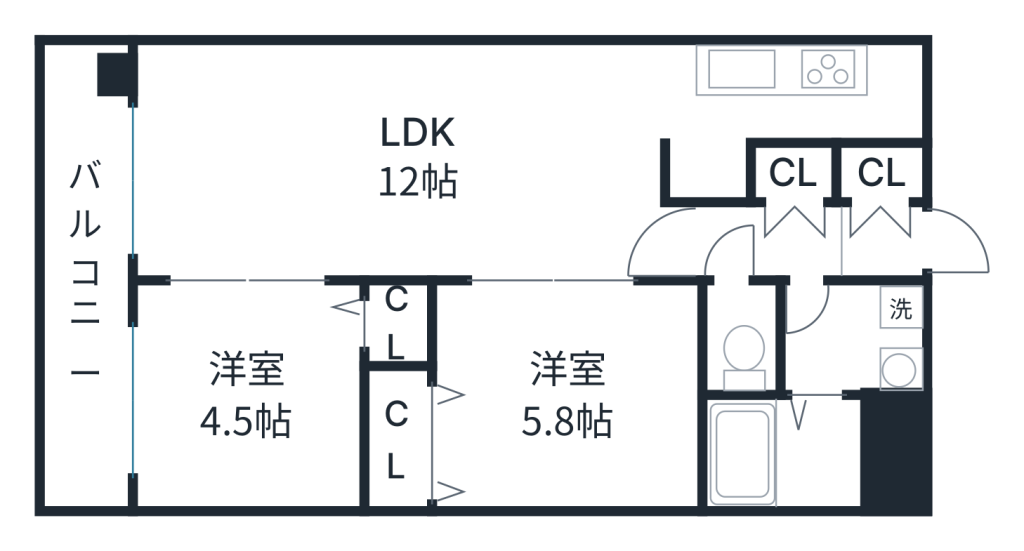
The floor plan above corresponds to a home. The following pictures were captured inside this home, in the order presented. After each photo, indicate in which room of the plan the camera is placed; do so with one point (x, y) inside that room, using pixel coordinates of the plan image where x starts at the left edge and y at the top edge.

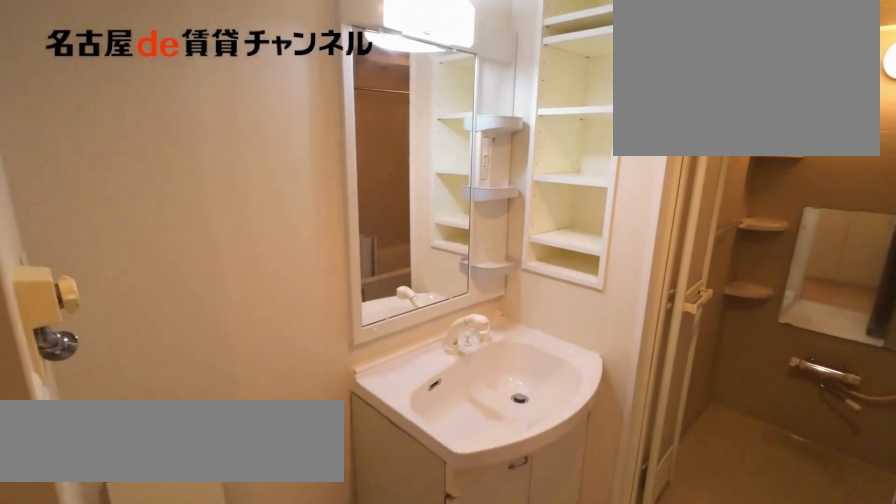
(854, 338)
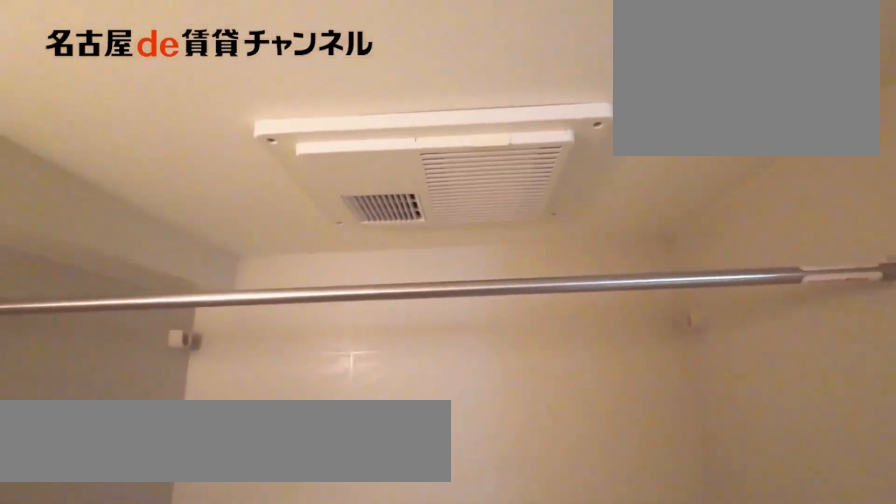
(780, 450)
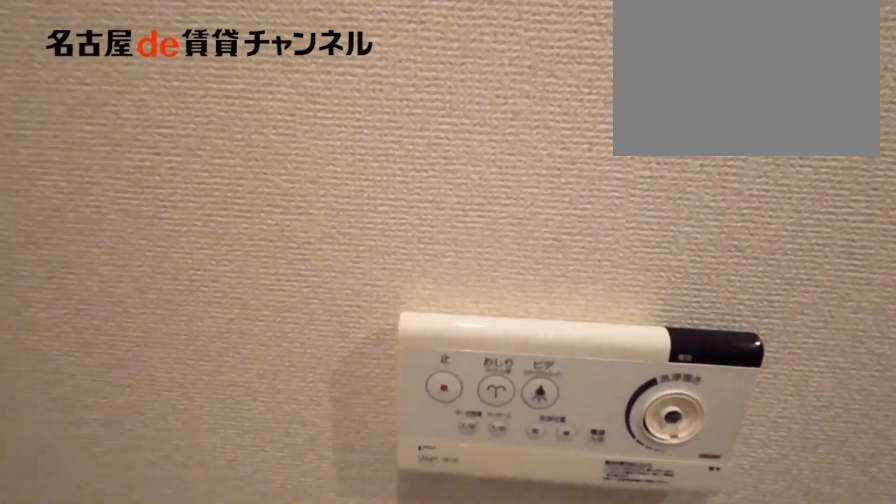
(741, 337)
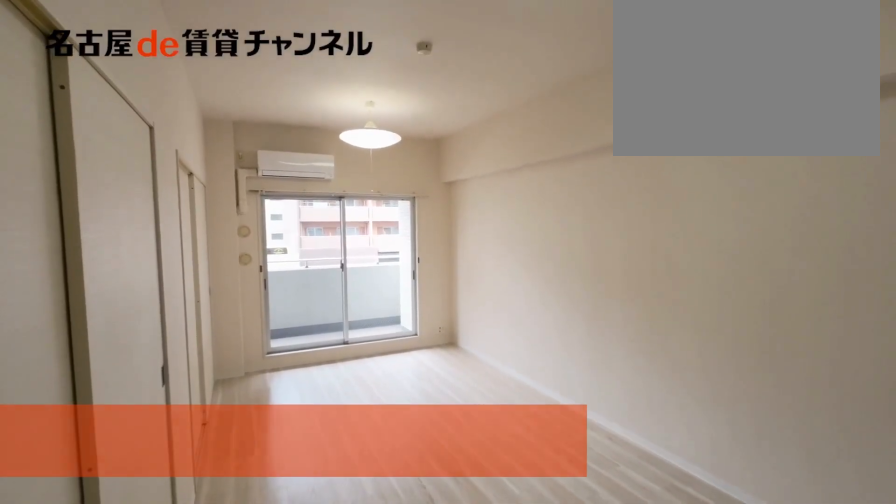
(412, 160)
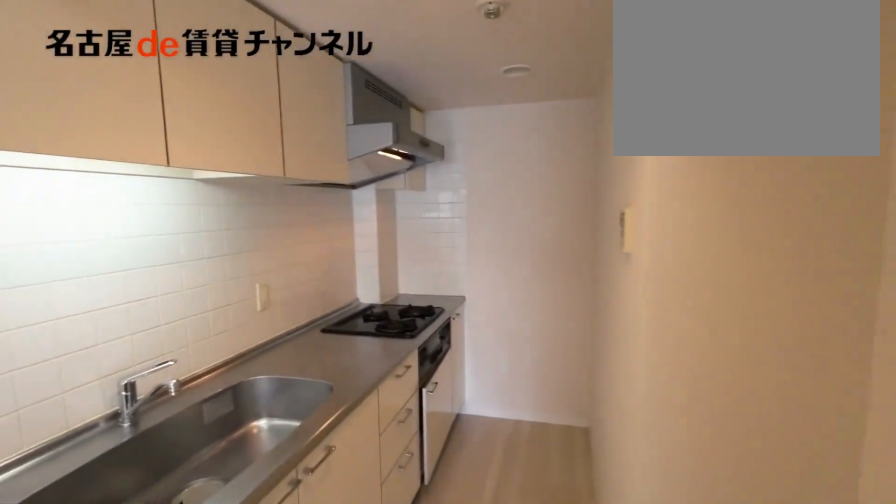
(412, 160)
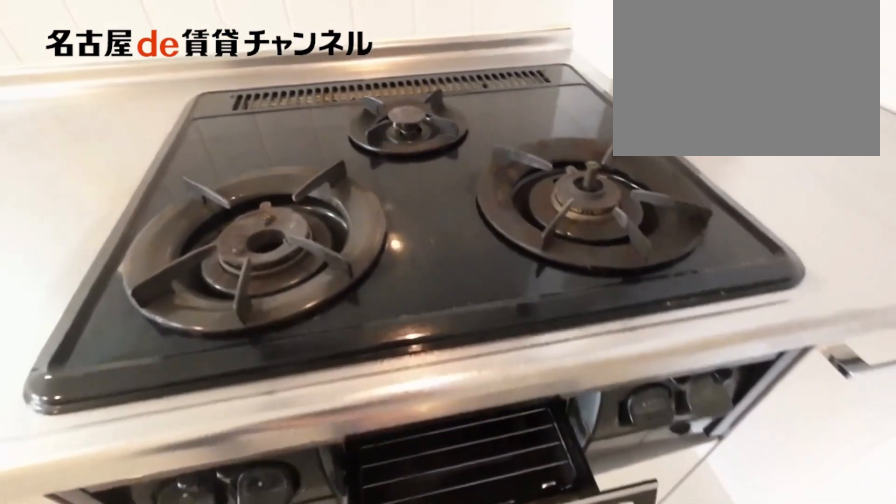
(795, 93)
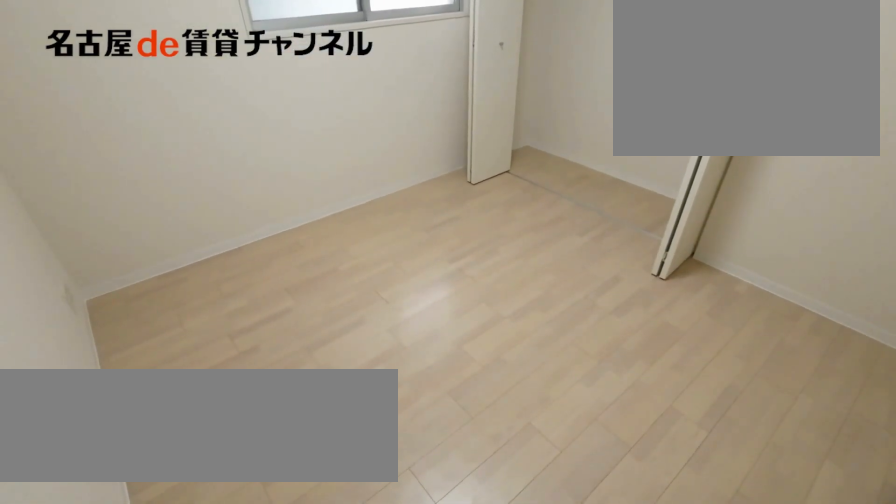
(543, 396)
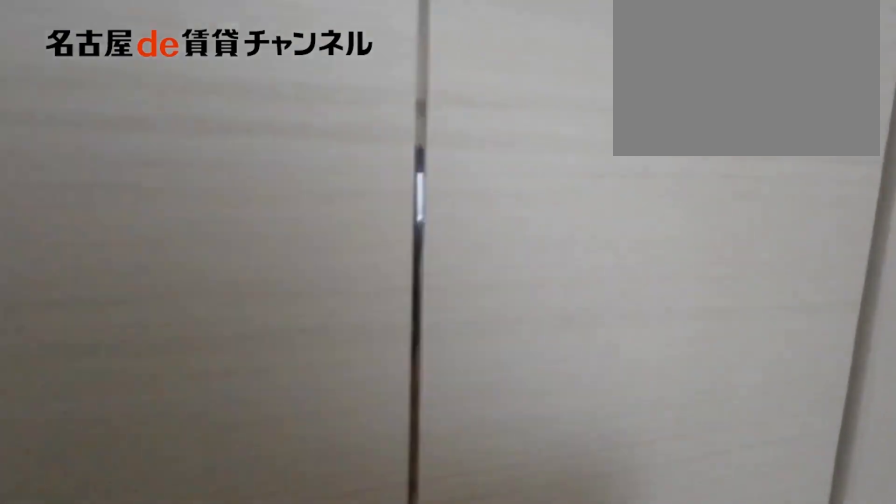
(543, 396)
